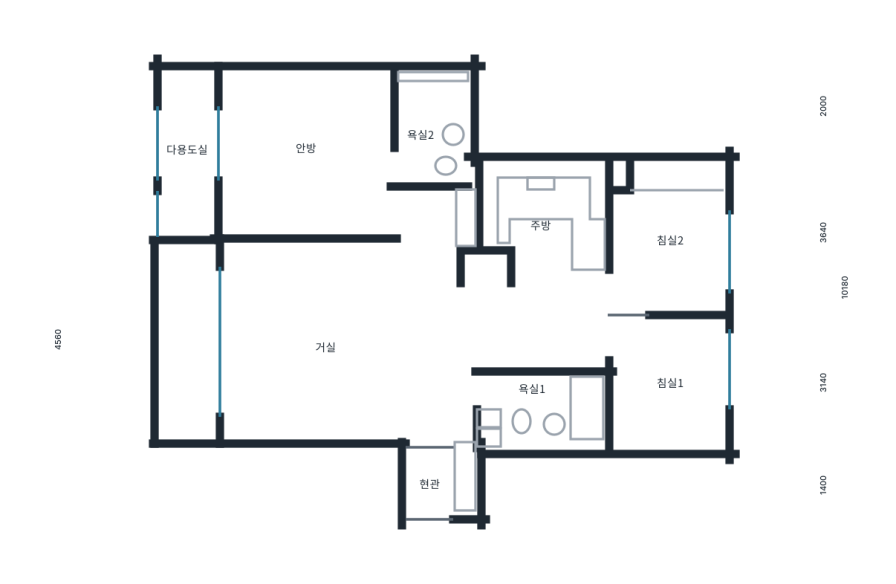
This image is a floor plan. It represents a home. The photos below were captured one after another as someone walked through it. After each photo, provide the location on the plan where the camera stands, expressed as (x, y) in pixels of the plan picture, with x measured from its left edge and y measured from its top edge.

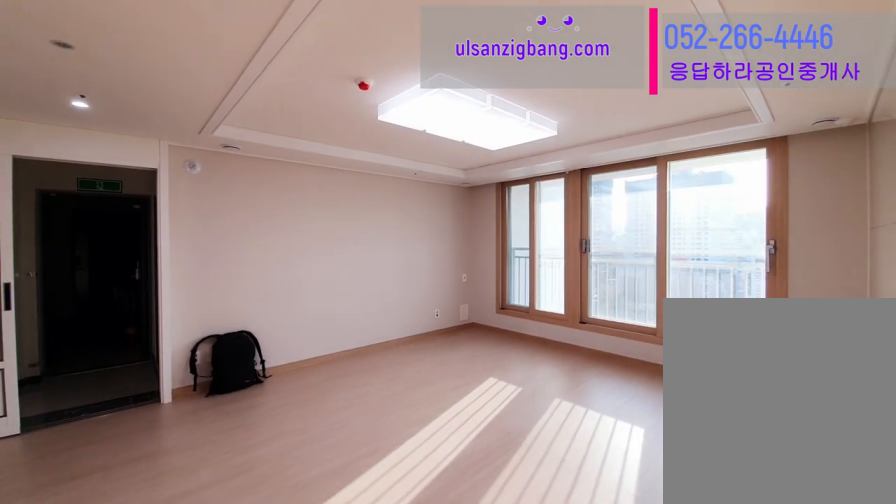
(435, 305)
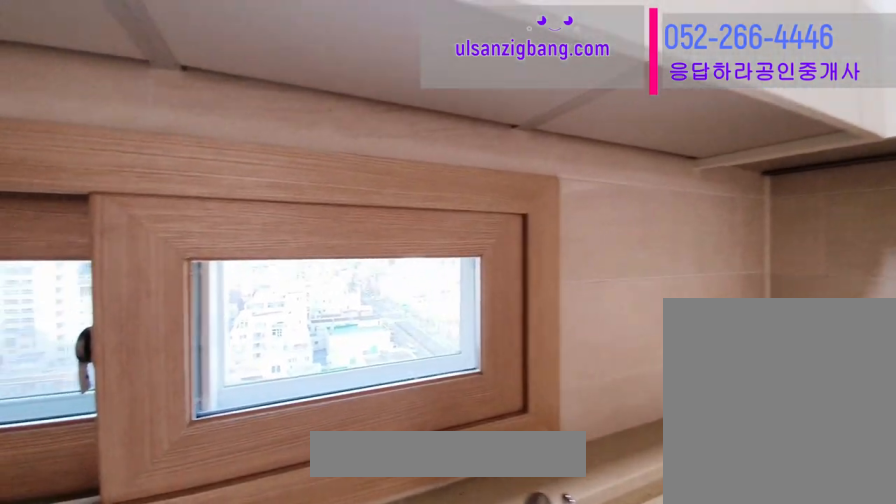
(546, 236)
